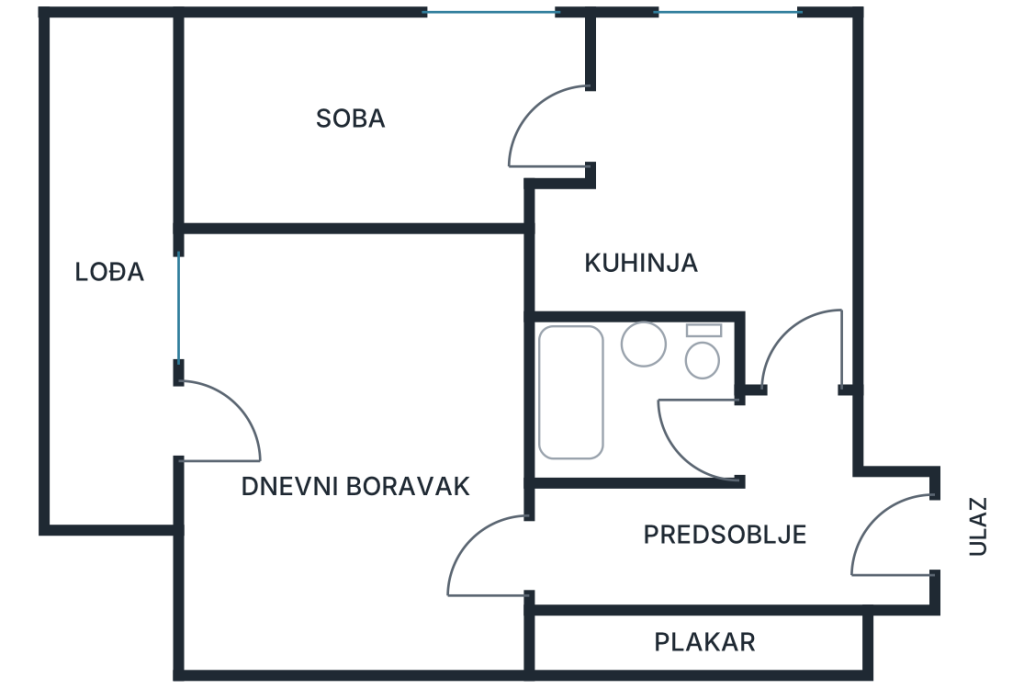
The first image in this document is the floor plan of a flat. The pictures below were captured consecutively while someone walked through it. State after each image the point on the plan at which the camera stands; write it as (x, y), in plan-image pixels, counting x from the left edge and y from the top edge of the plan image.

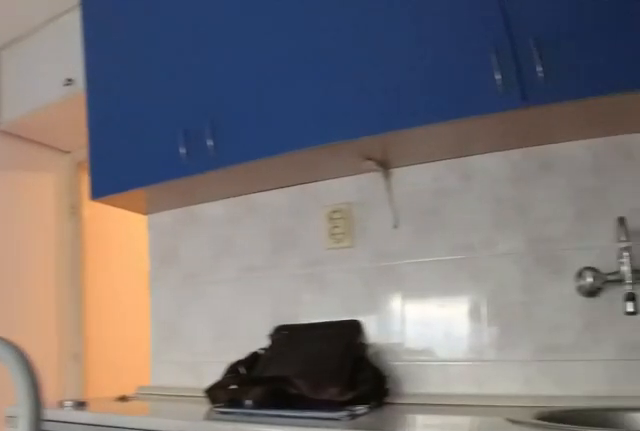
(600, 123)
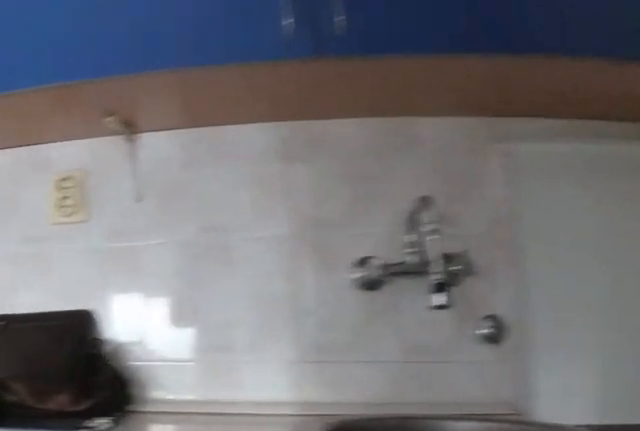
(657, 146)
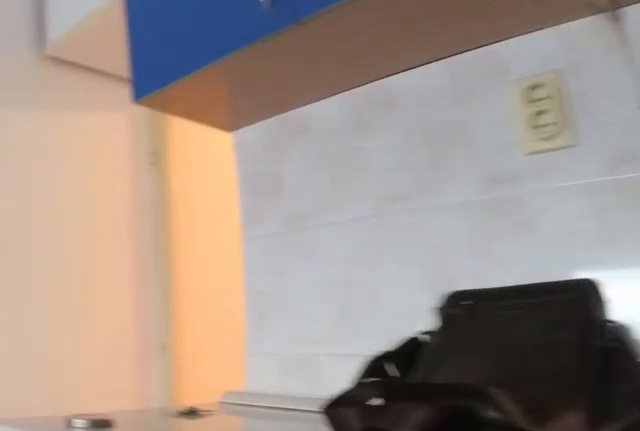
(683, 172)
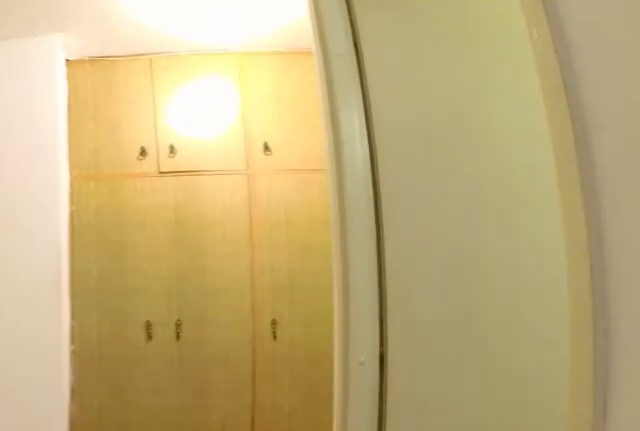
(783, 371)
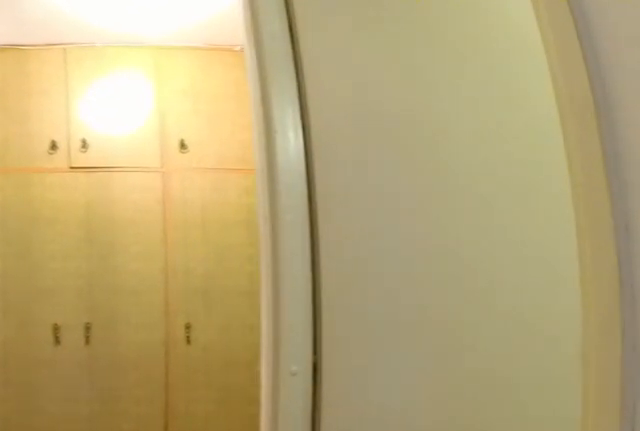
(783, 382)
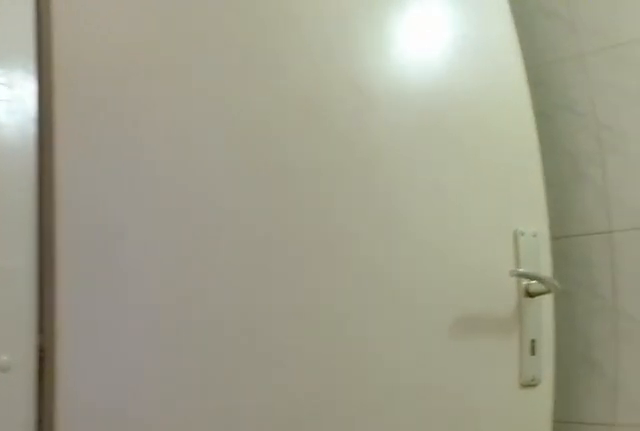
(783, 410)
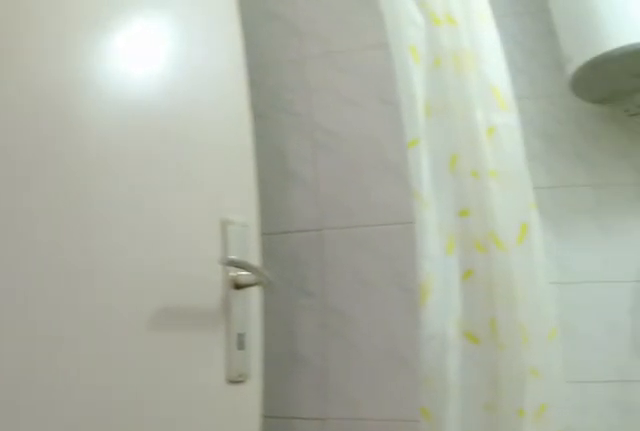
(776, 416)
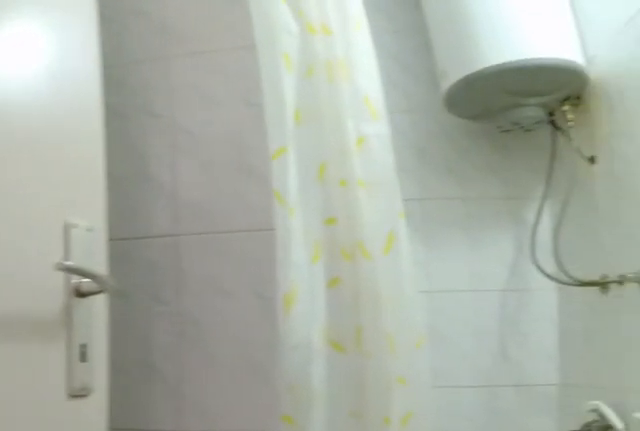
(771, 420)
